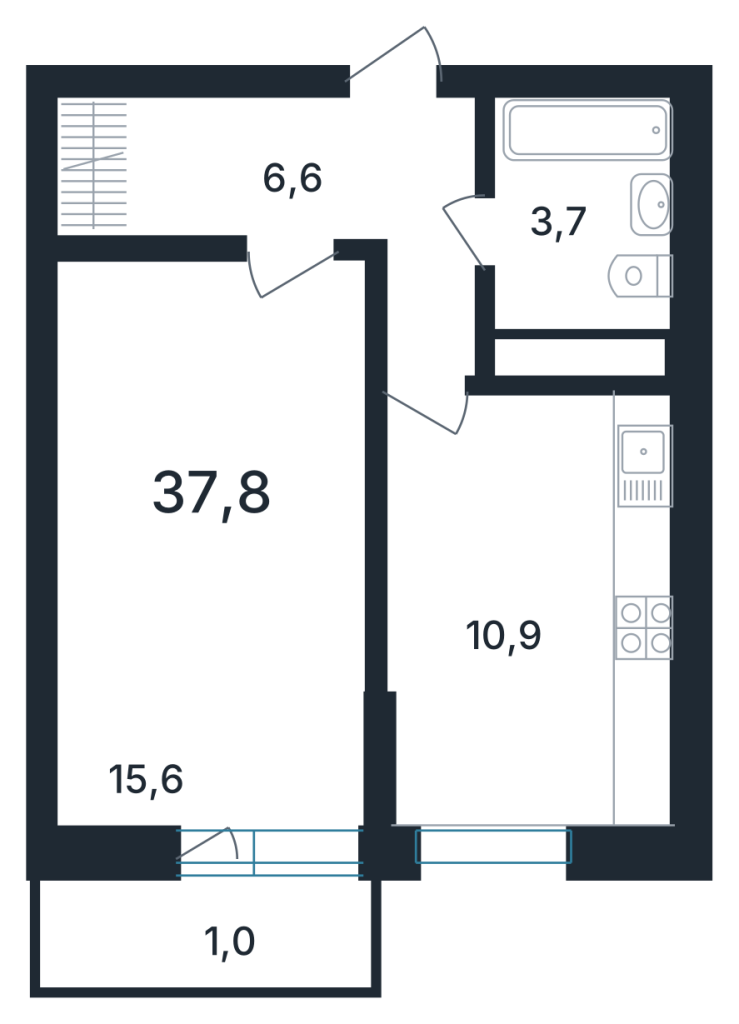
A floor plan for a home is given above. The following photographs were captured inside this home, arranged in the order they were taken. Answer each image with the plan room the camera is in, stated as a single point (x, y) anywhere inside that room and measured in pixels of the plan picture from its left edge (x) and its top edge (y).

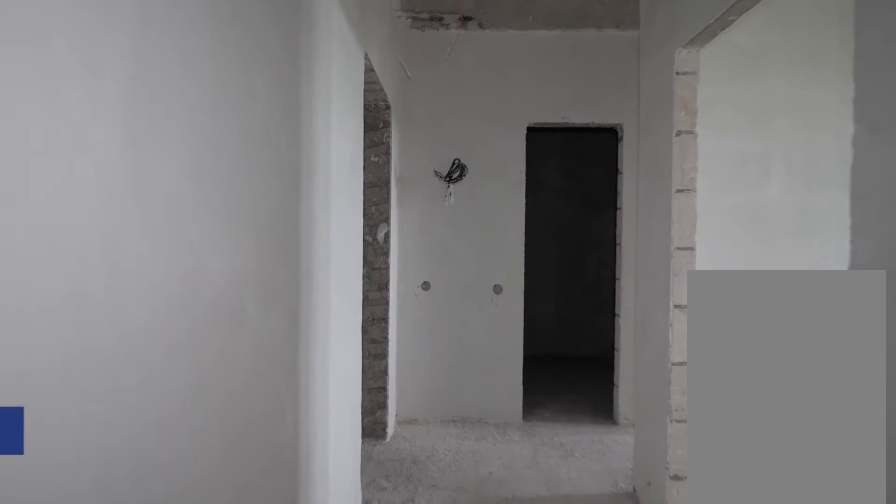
(295, 191)
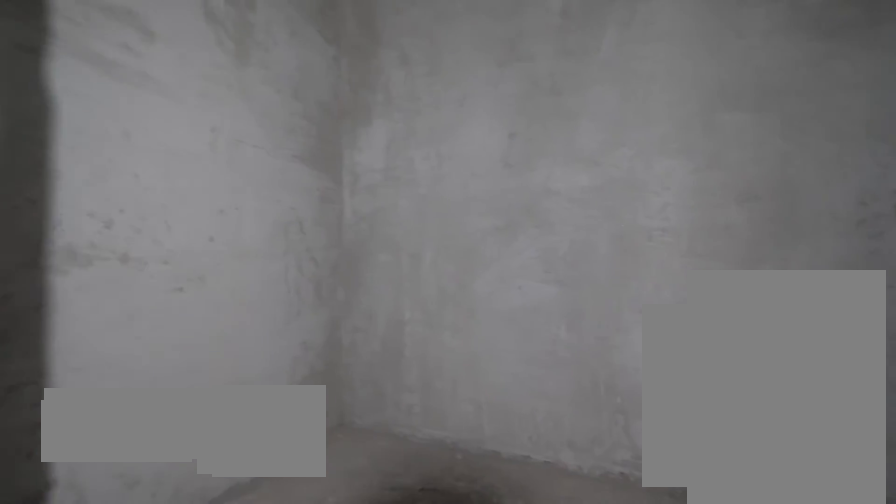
(583, 211)
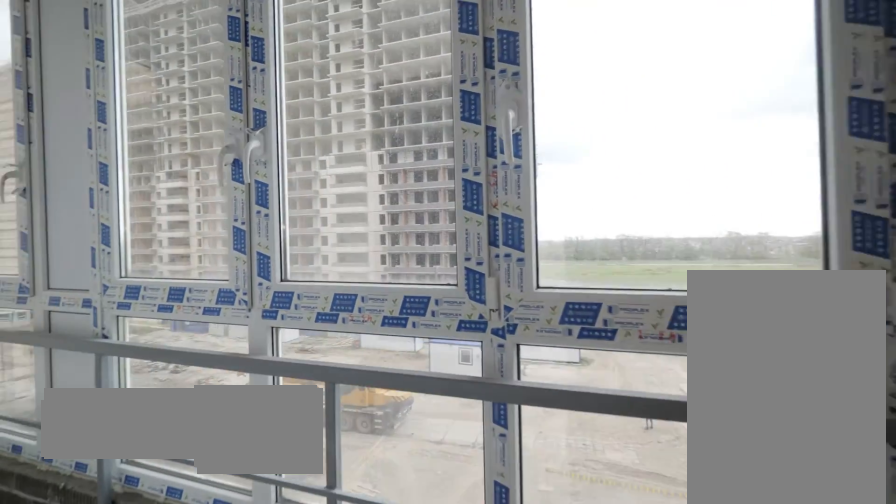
(212, 934)
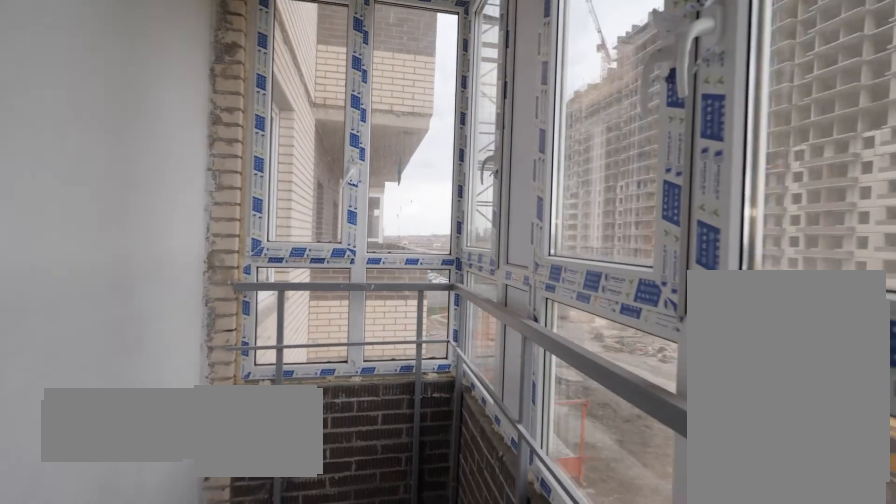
(212, 934)
